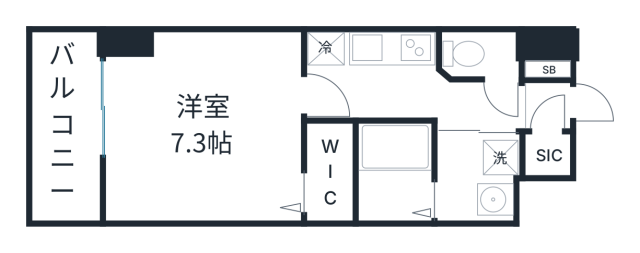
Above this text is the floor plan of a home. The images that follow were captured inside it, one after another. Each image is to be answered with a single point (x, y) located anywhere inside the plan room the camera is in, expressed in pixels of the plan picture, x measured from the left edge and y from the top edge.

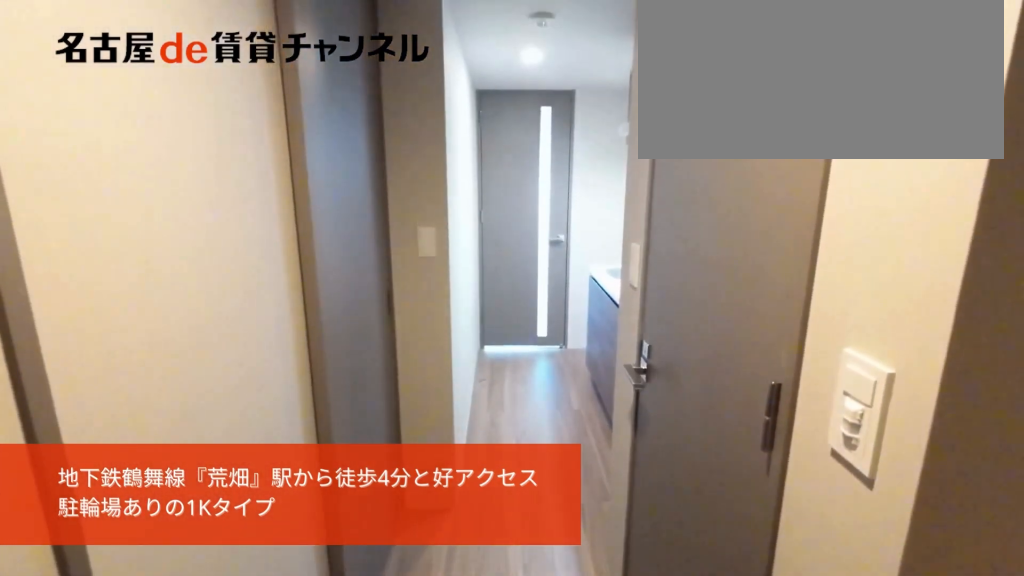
(547, 106)
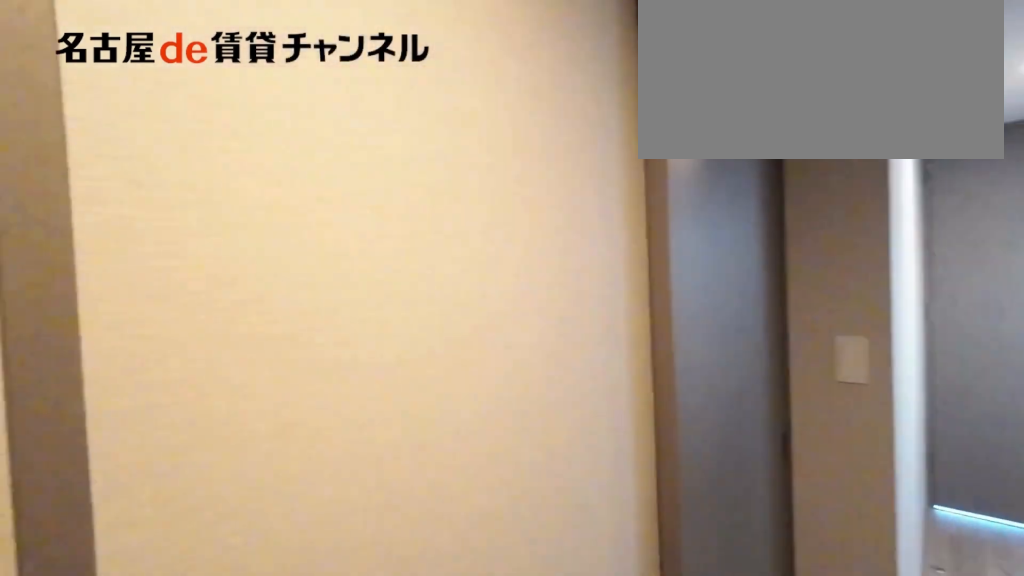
(547, 106)
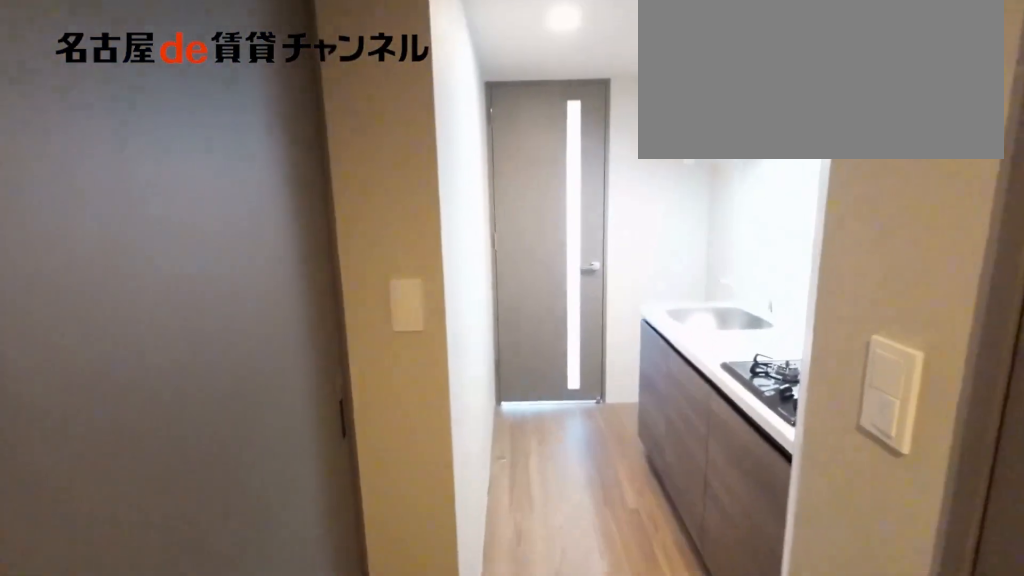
(411, 96)
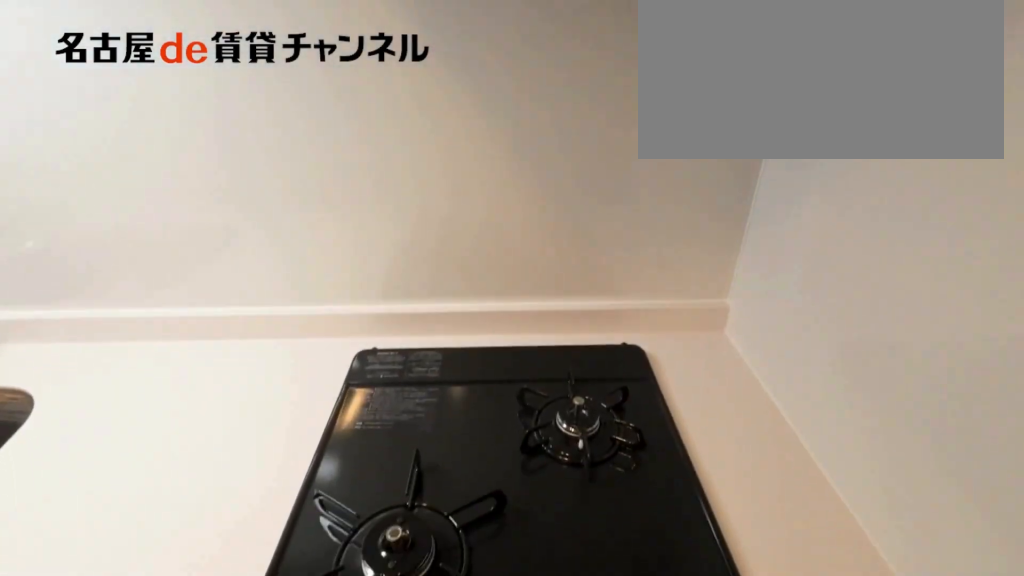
(371, 48)
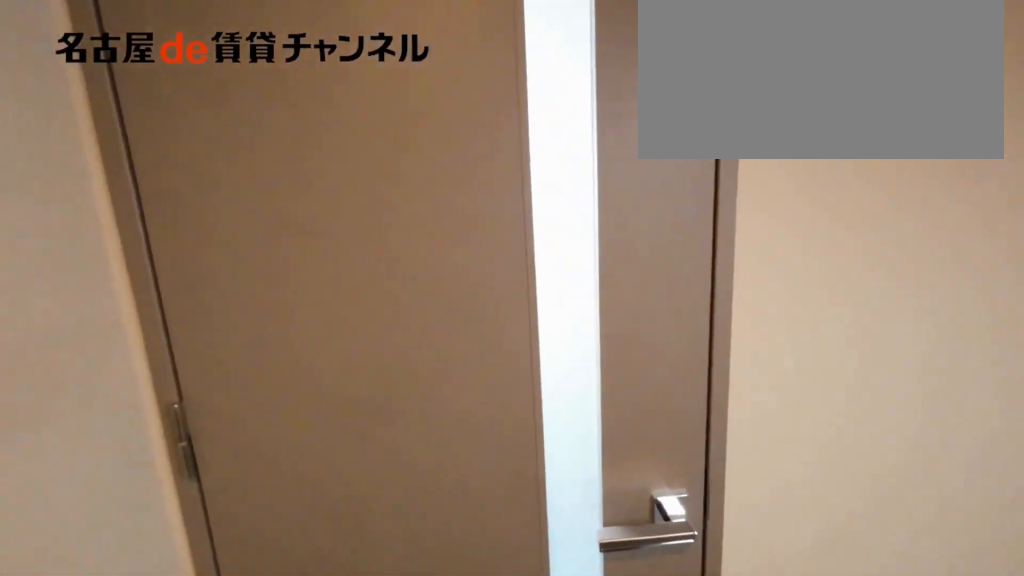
(410, 96)
